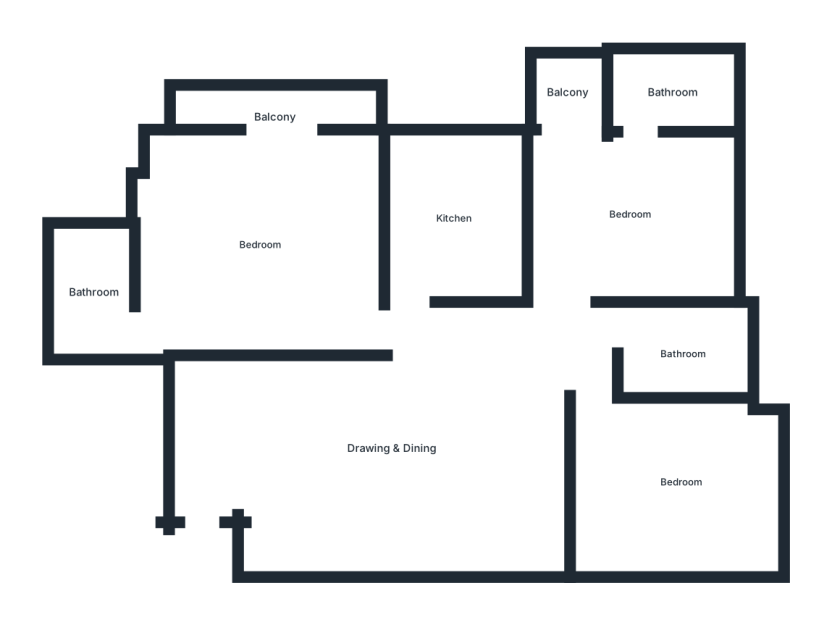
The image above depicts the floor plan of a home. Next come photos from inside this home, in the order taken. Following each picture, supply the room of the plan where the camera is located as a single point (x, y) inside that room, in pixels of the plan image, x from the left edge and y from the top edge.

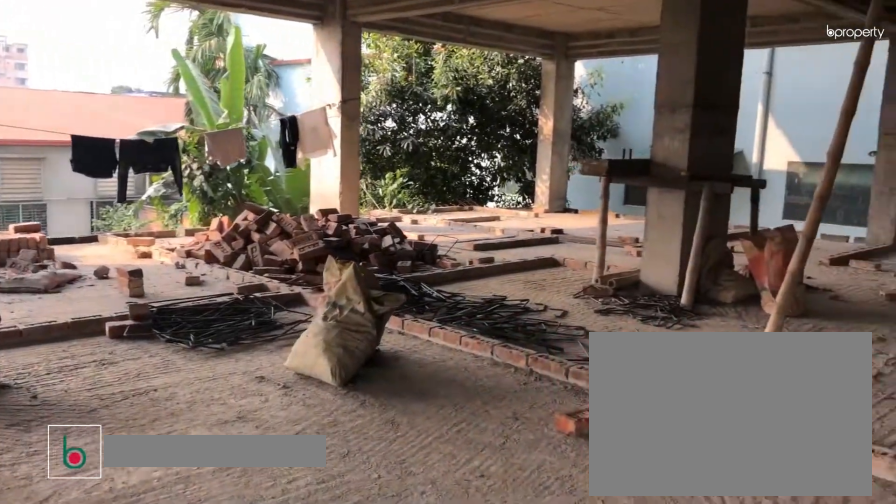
(391, 452)
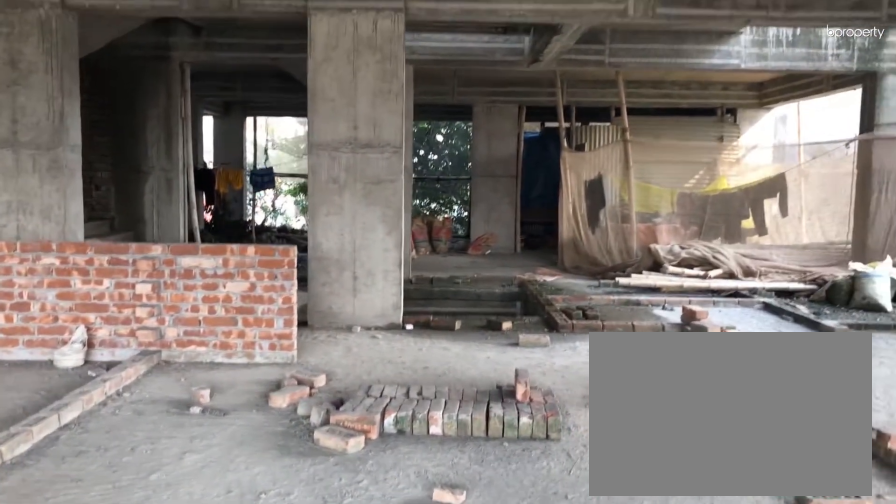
(392, 452)
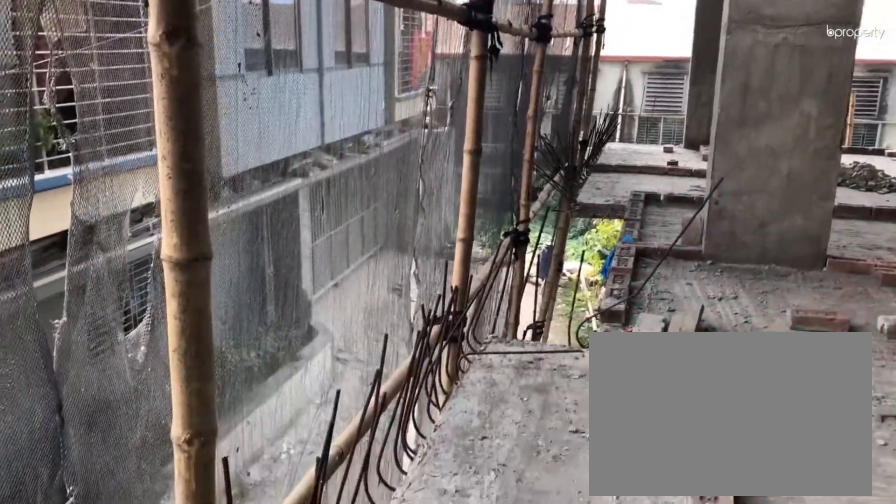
(275, 117)
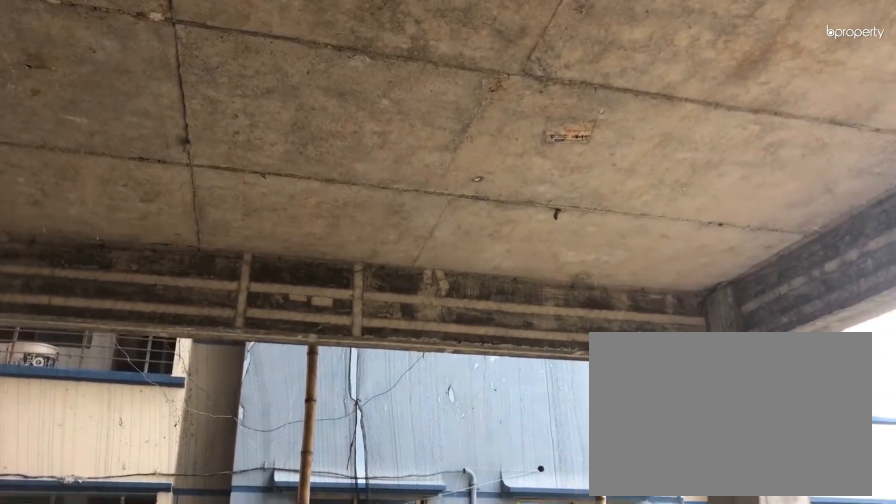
(631, 215)
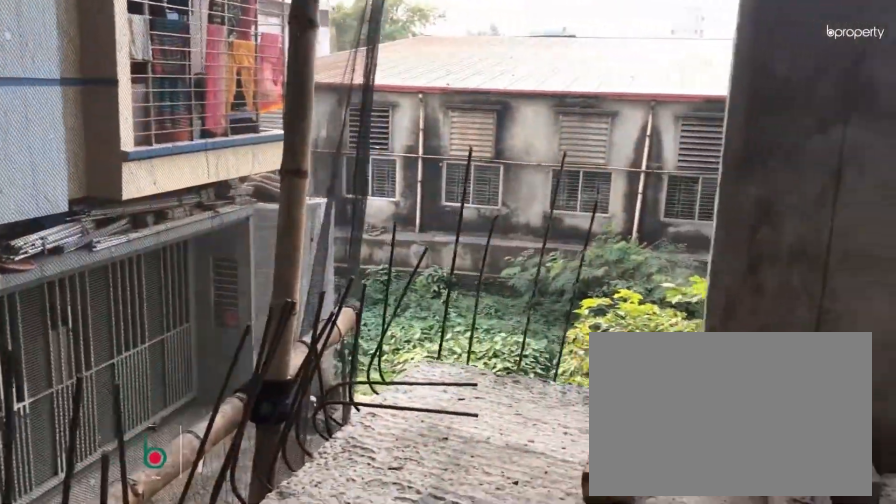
(675, 92)
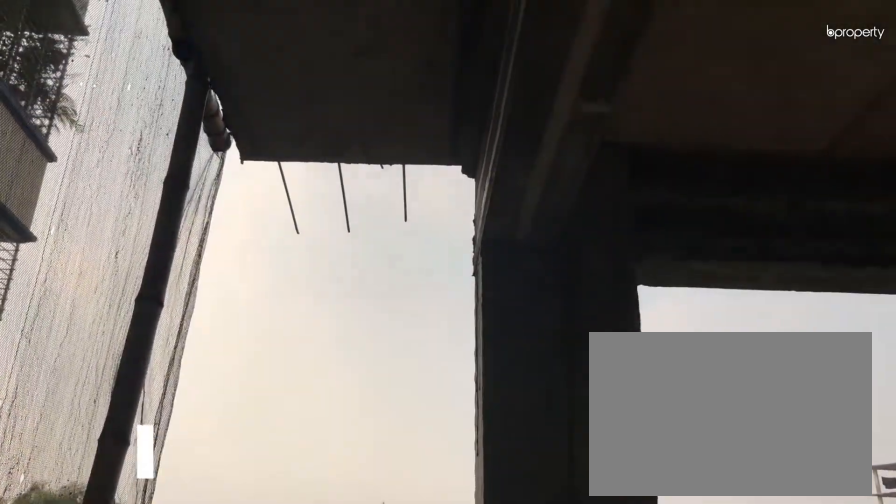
(675, 92)
